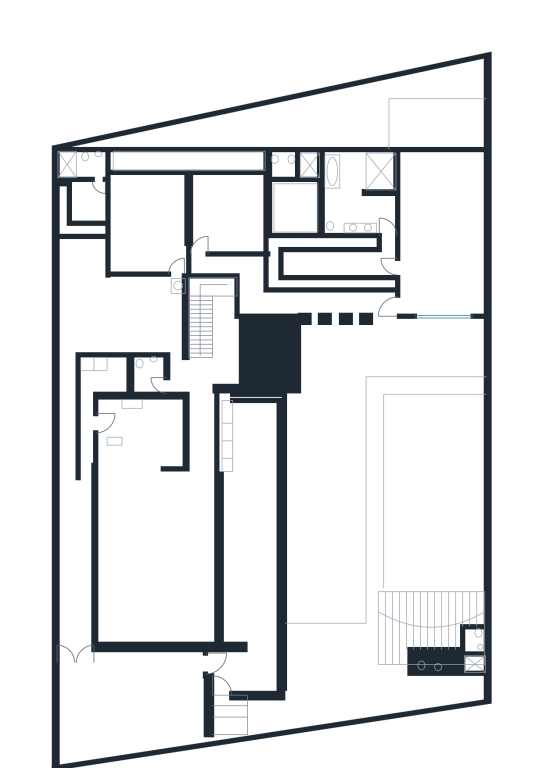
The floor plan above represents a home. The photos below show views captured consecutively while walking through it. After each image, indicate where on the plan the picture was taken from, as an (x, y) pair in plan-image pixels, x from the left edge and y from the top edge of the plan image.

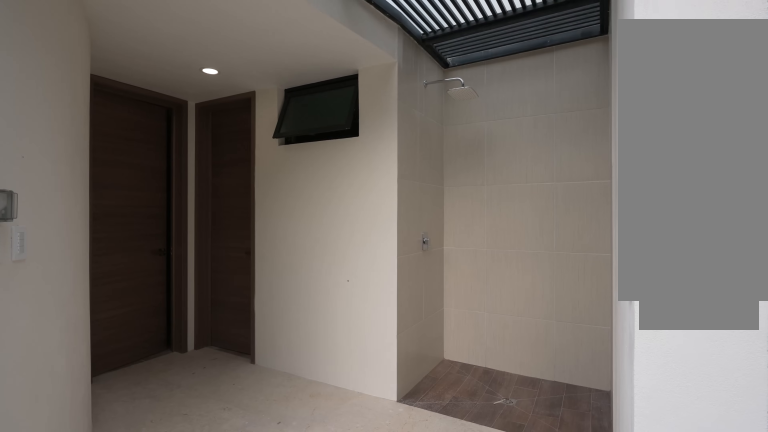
(368, 601)
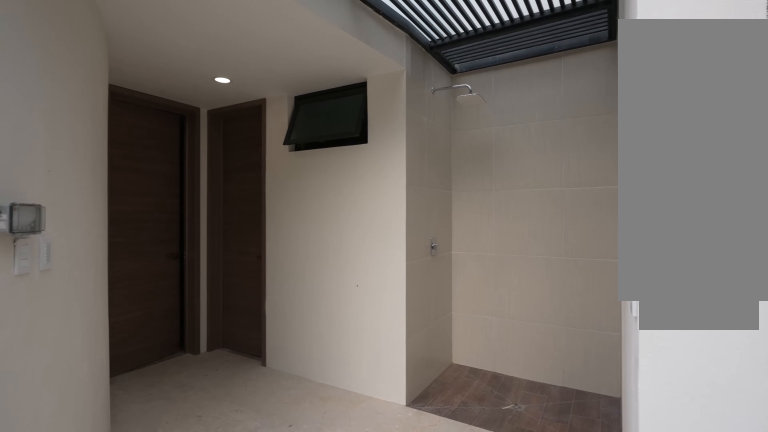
(368, 601)
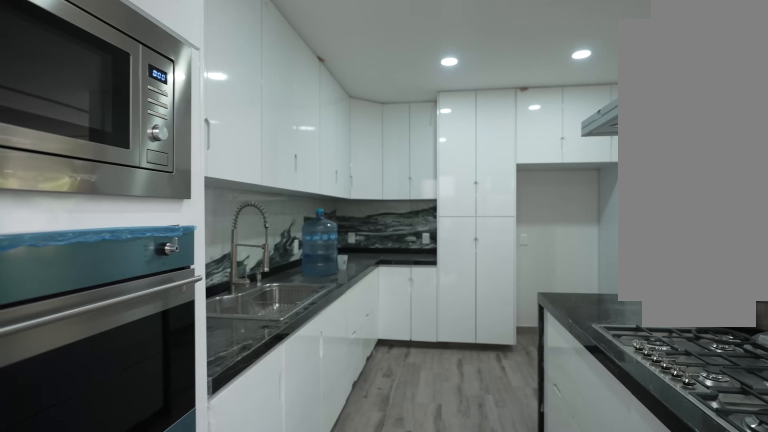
(92, 412)
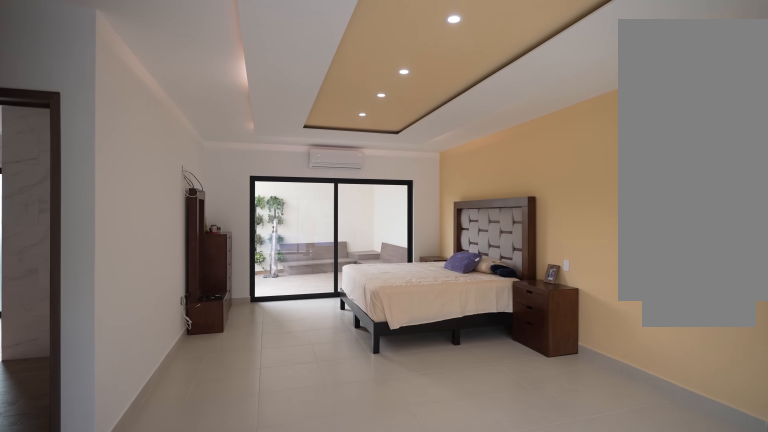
(432, 311)
